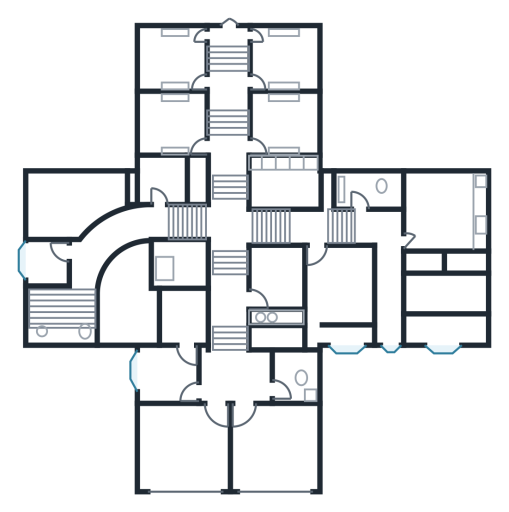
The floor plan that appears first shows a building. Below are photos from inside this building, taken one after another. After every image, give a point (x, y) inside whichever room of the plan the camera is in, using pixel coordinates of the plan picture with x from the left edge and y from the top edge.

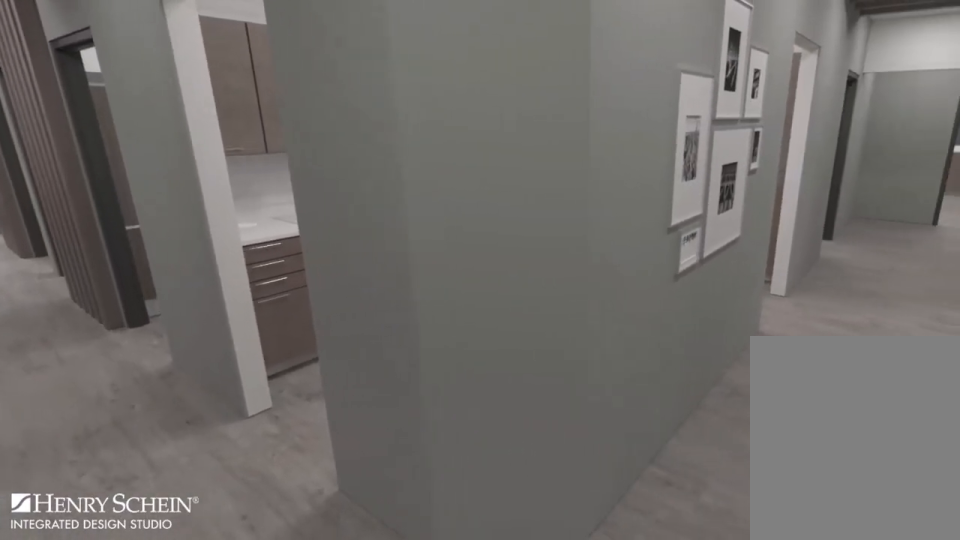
(229, 226)
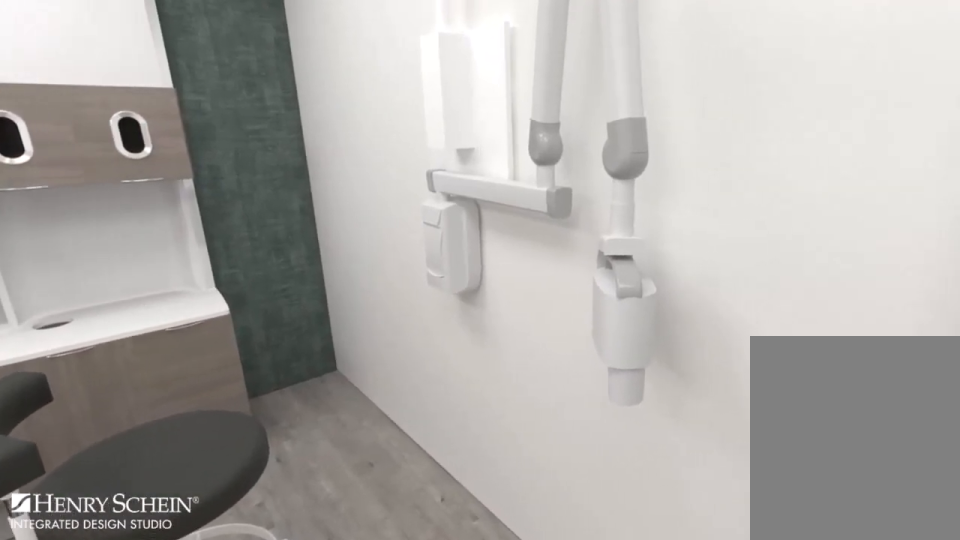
(331, 274)
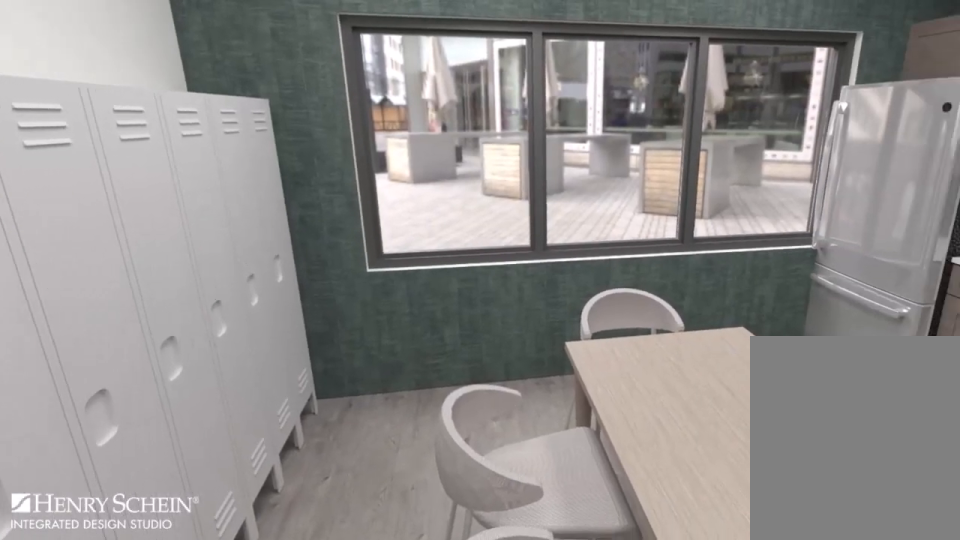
(436, 212)
